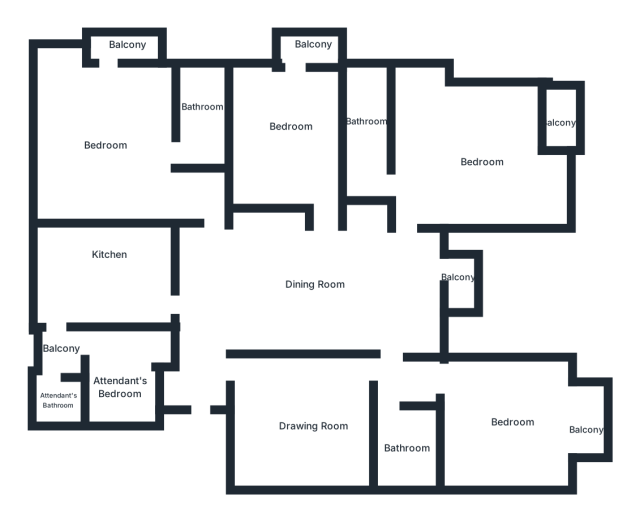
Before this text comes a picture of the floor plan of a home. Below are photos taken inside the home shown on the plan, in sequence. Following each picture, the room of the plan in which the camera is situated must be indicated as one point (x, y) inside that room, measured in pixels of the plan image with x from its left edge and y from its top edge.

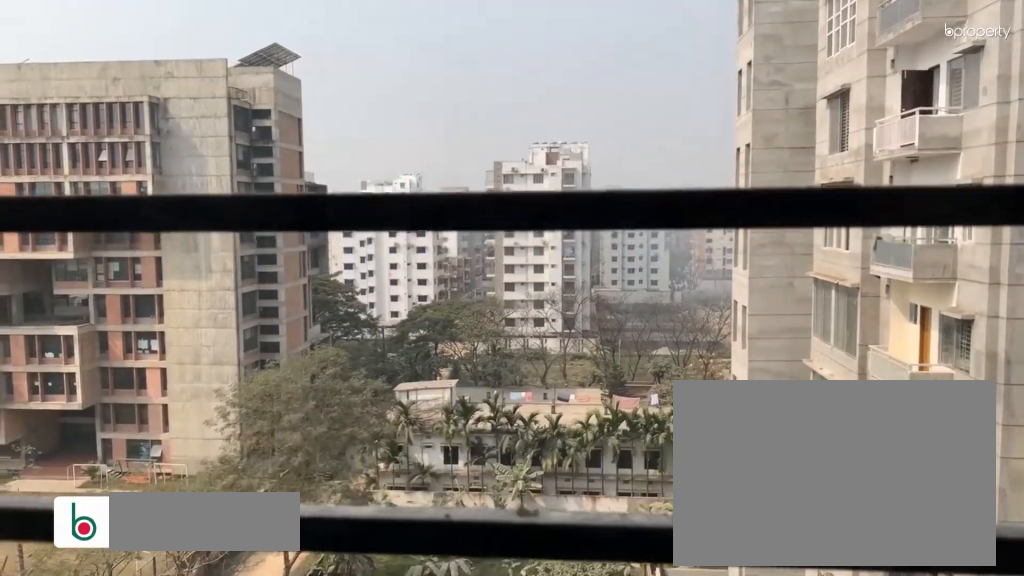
(117, 55)
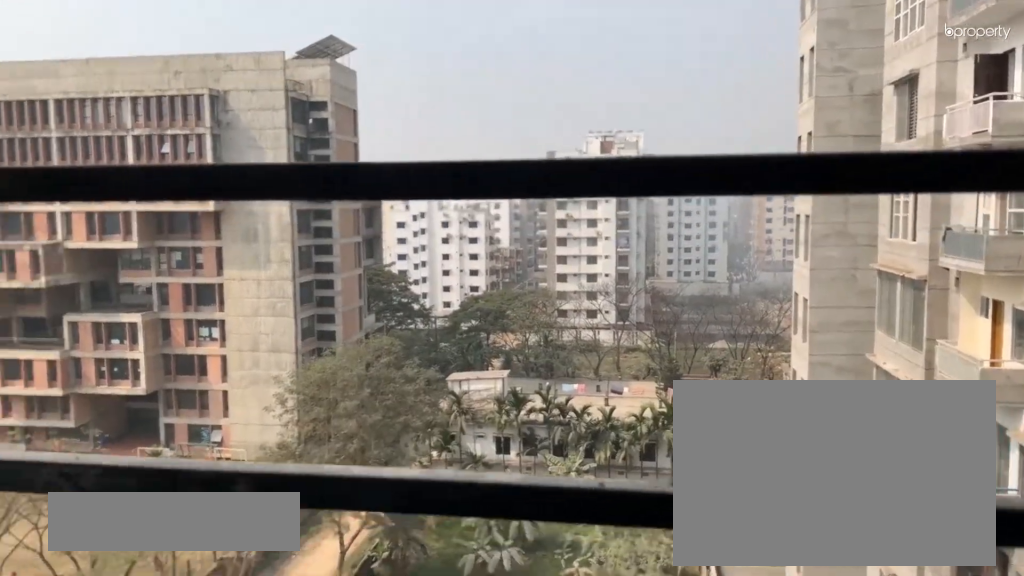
(117, 55)
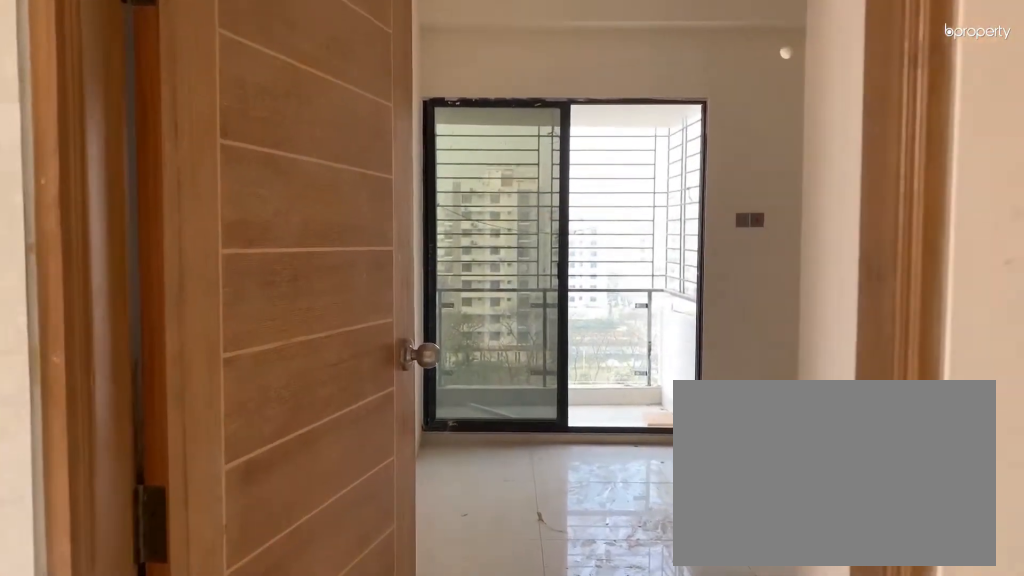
(315, 209)
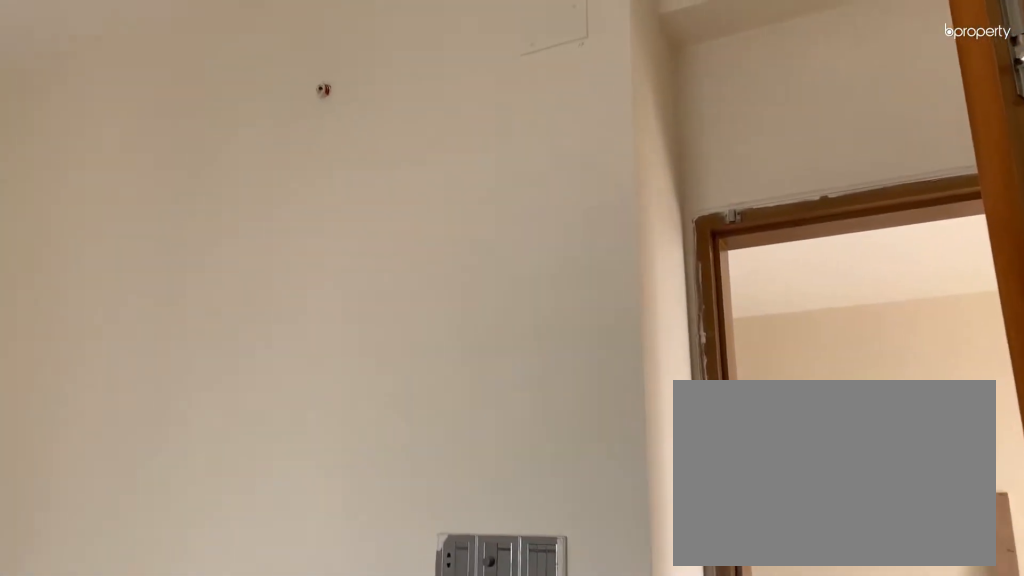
(291, 132)
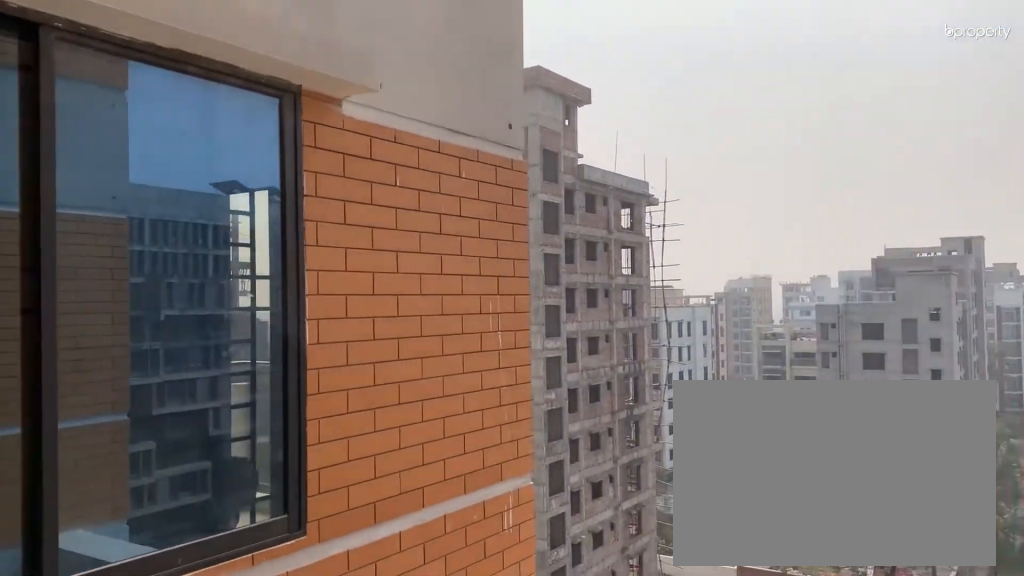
(463, 285)
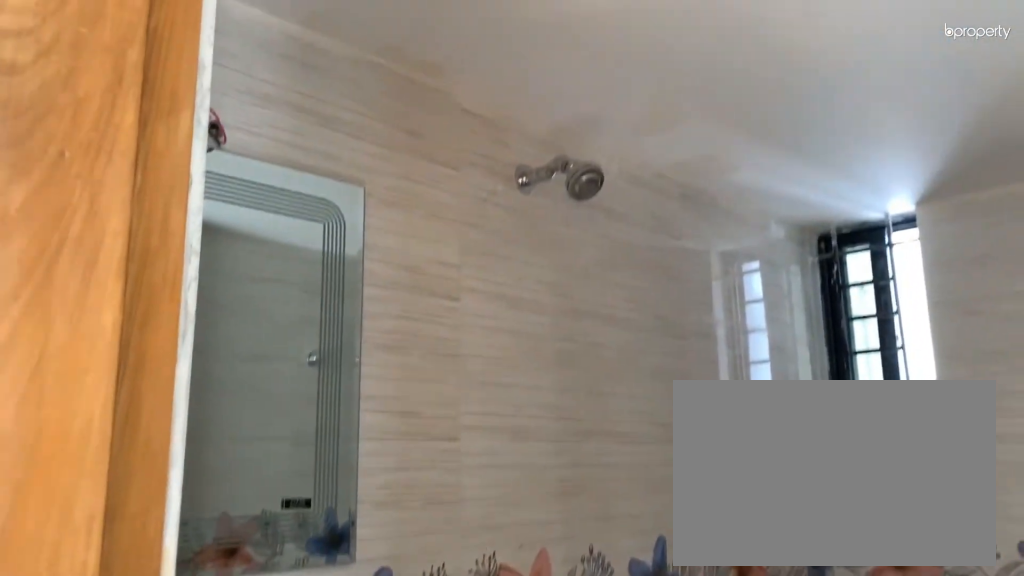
(410, 450)
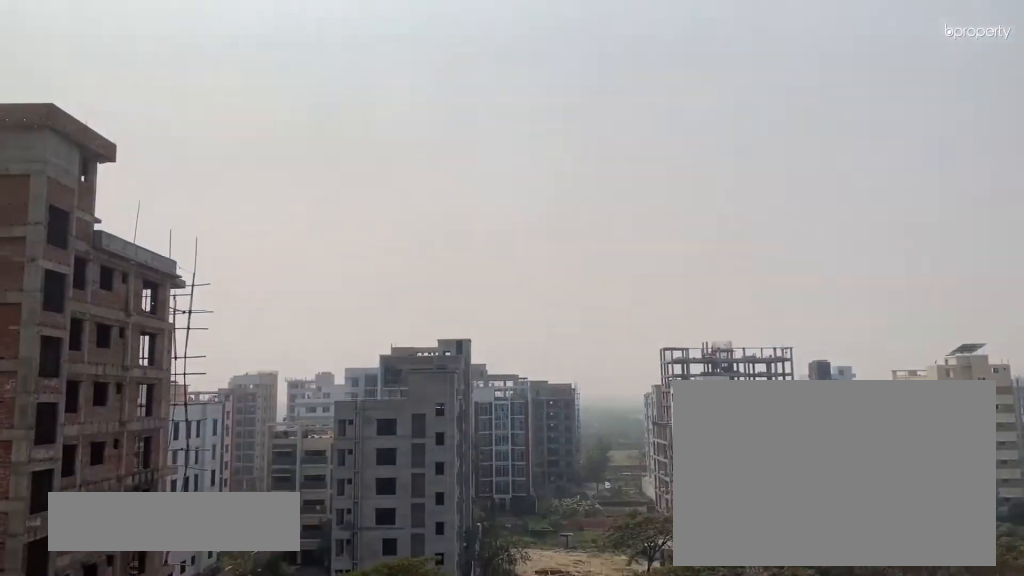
(588, 432)
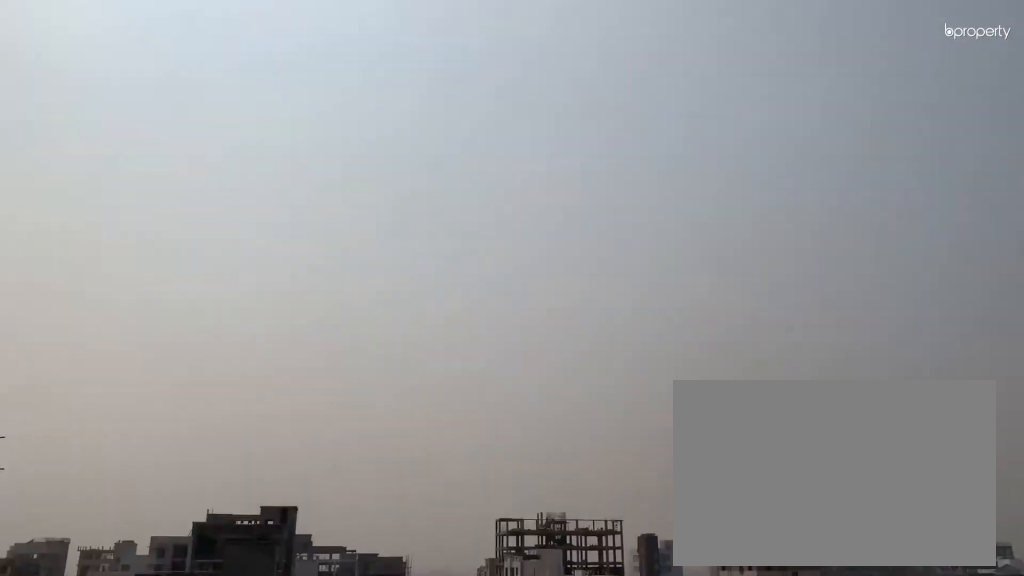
(588, 432)
